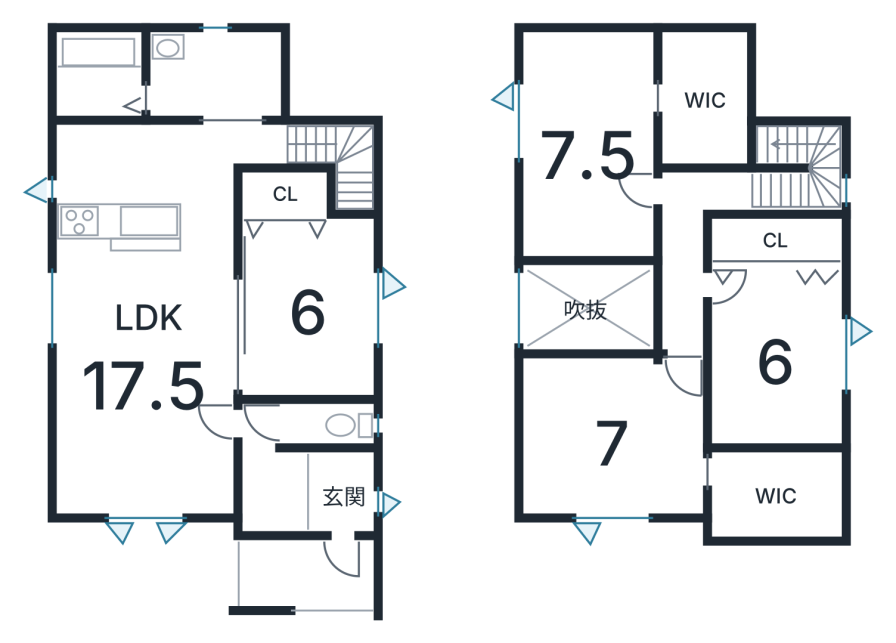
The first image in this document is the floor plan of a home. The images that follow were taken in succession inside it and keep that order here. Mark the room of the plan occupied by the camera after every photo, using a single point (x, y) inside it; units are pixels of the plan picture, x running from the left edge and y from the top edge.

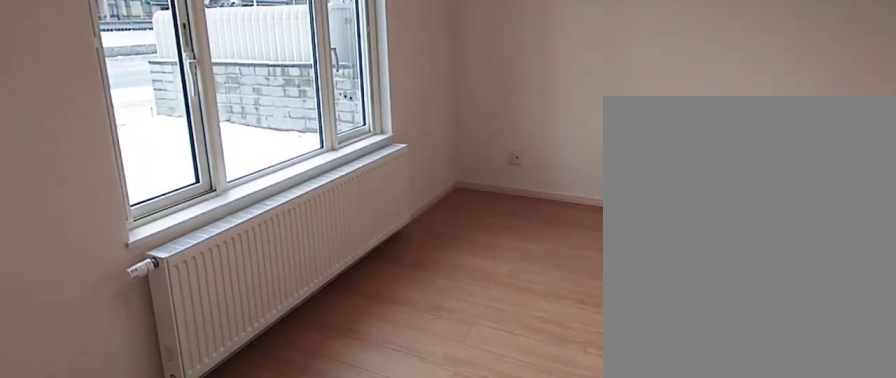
(156, 382)
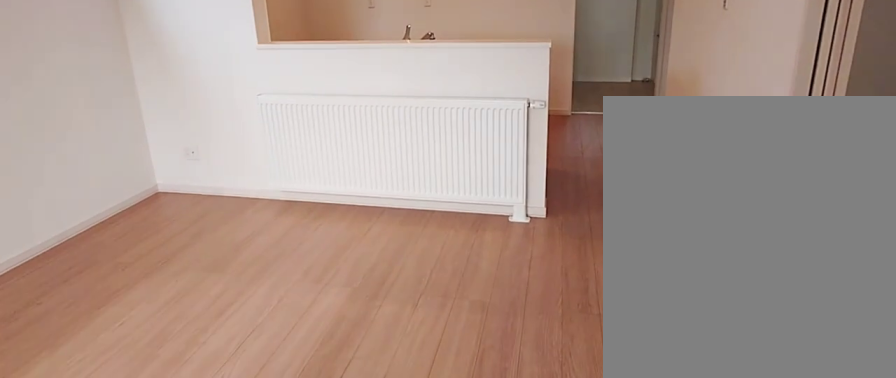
(156, 382)
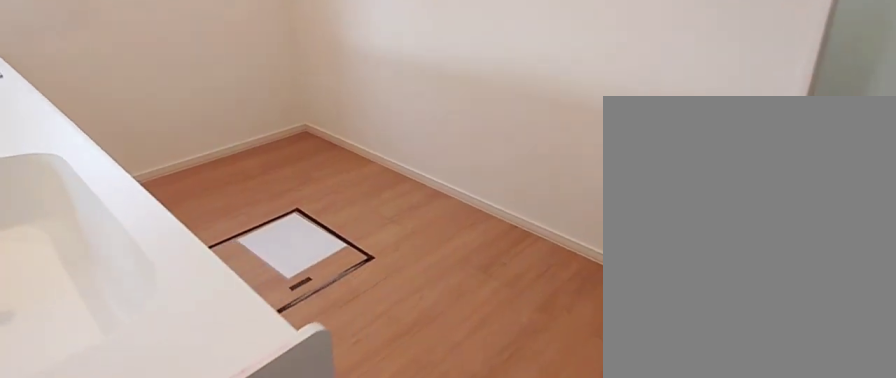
(156, 182)
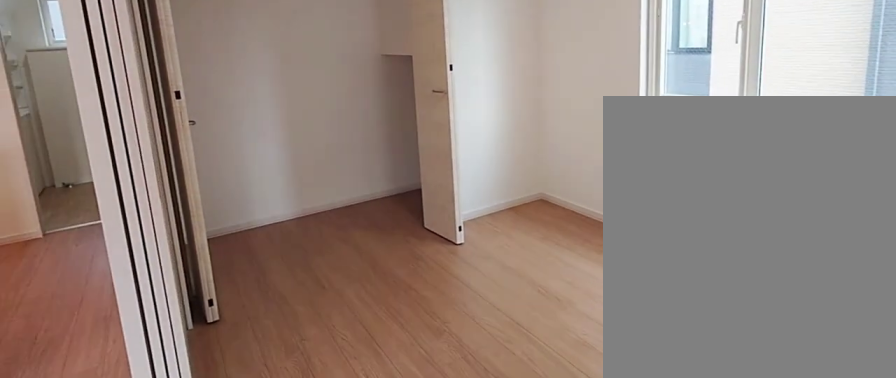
(308, 306)
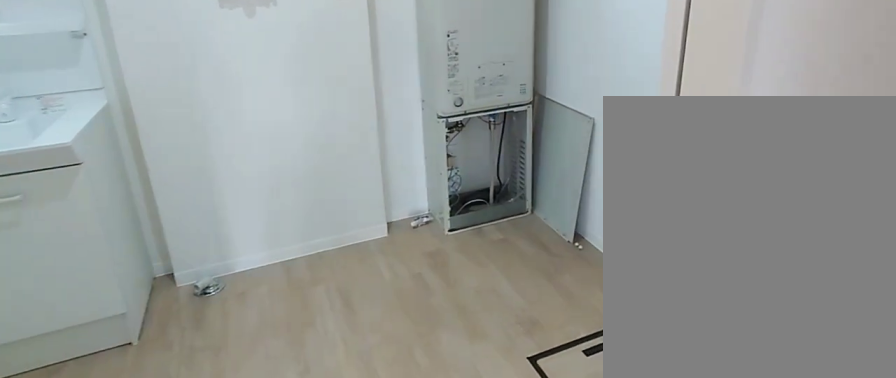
(219, 91)
